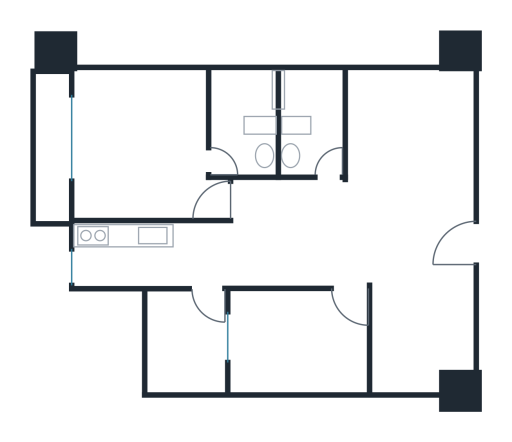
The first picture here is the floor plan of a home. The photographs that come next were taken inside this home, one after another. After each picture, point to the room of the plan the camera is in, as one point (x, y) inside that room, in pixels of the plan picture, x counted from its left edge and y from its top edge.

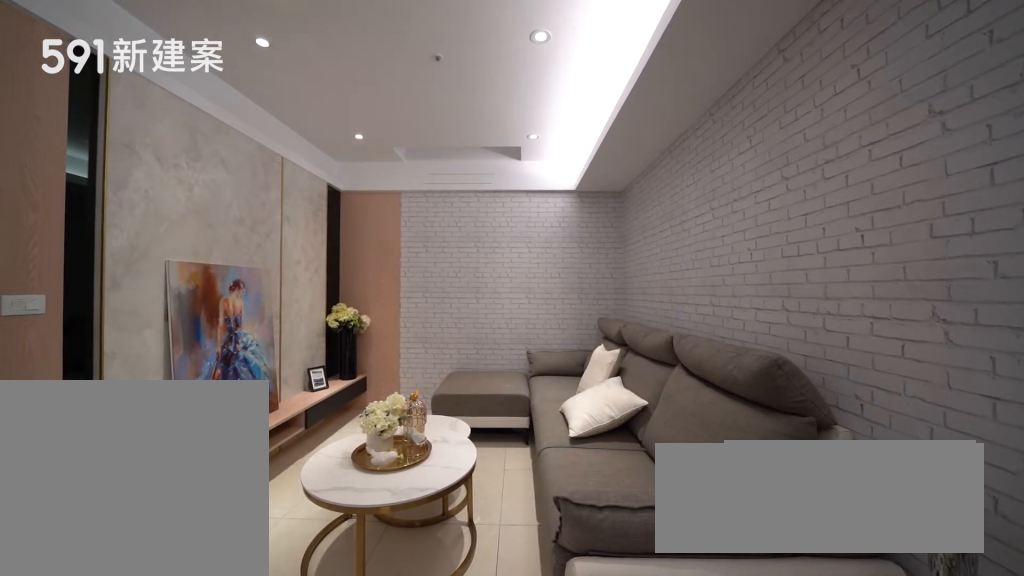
(413, 144)
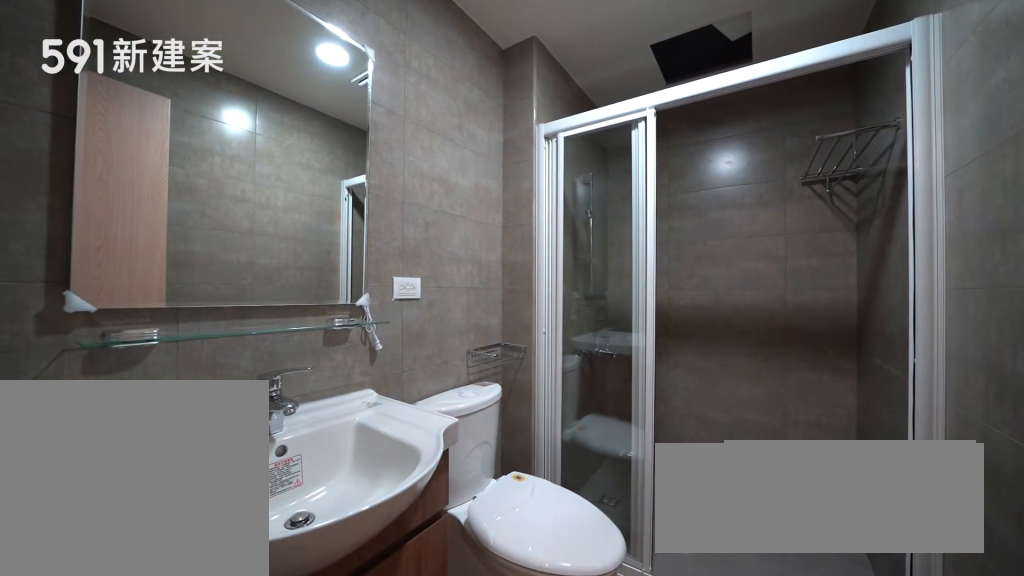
(308, 119)
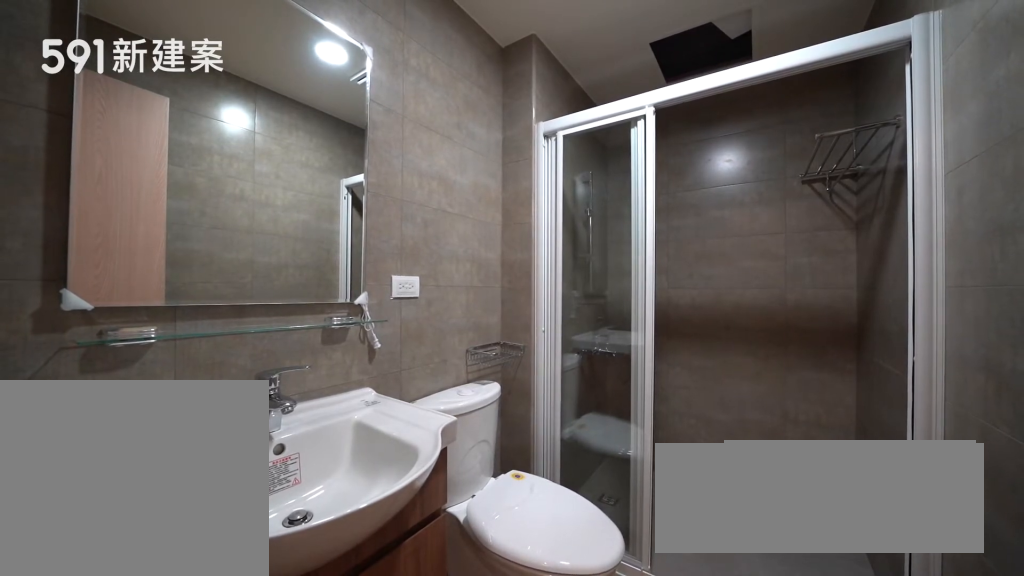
(308, 119)
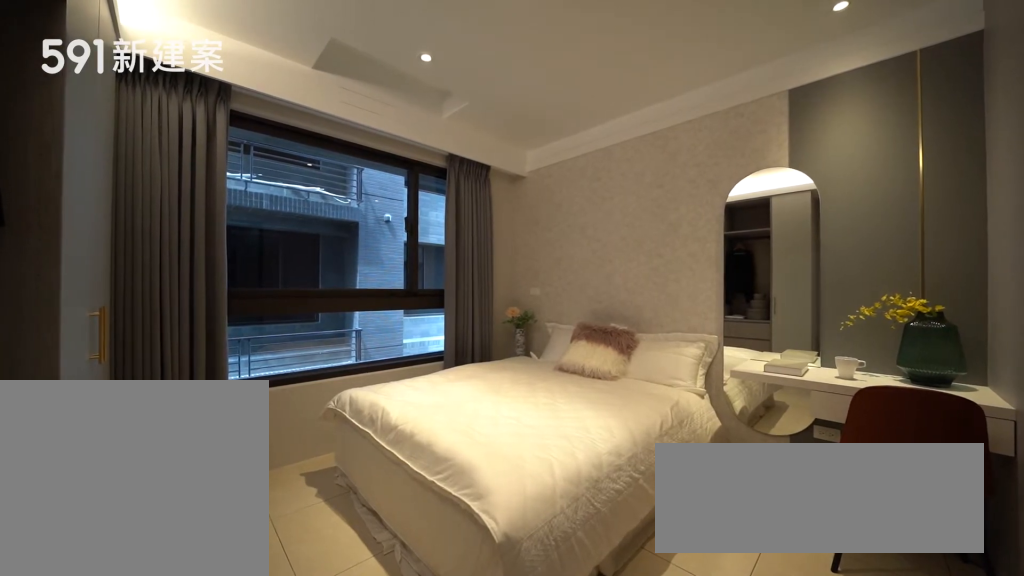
(143, 148)
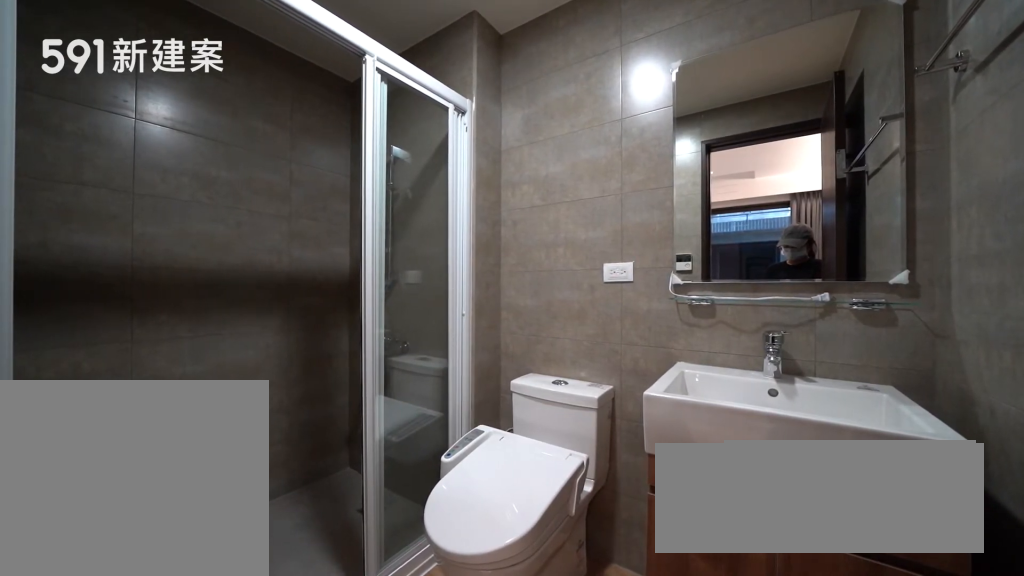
(245, 118)
